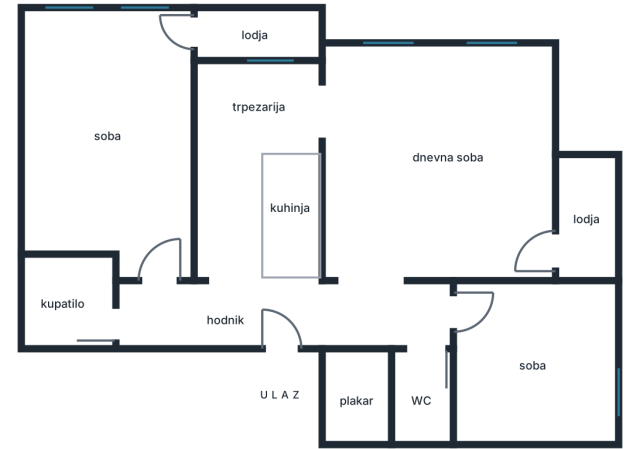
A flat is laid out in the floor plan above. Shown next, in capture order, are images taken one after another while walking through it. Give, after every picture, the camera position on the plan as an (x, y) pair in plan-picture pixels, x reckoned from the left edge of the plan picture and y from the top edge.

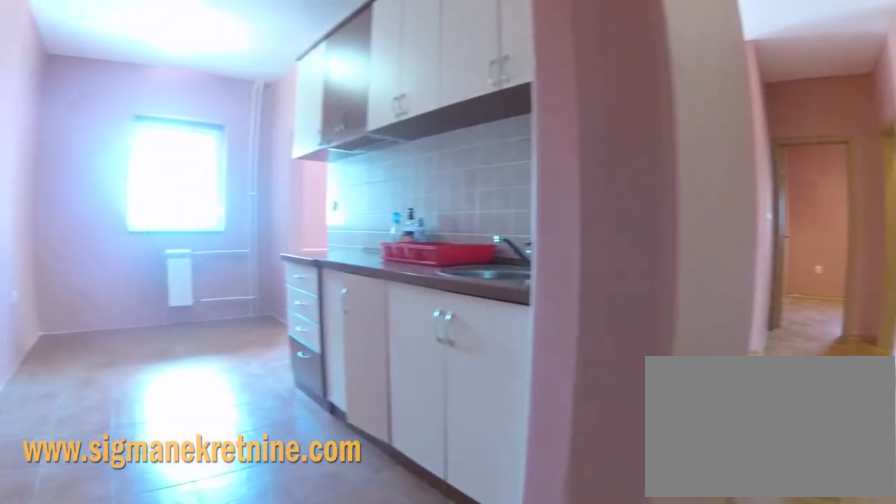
(224, 317)
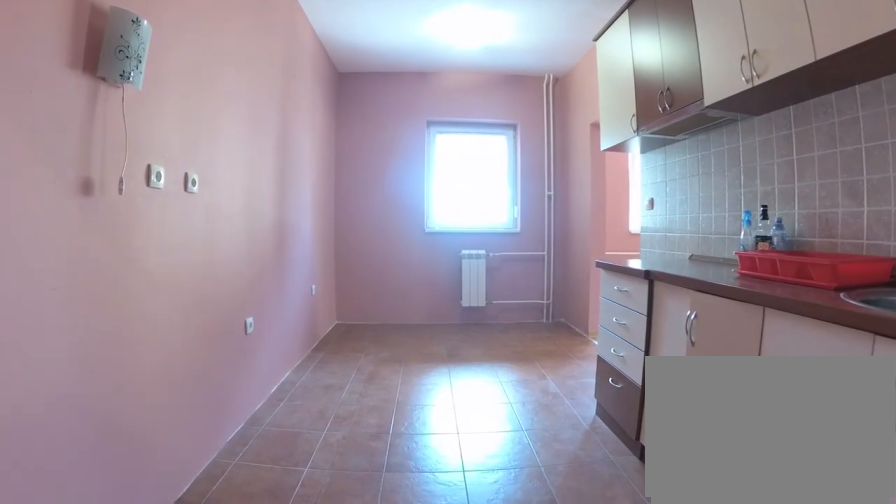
(231, 292)
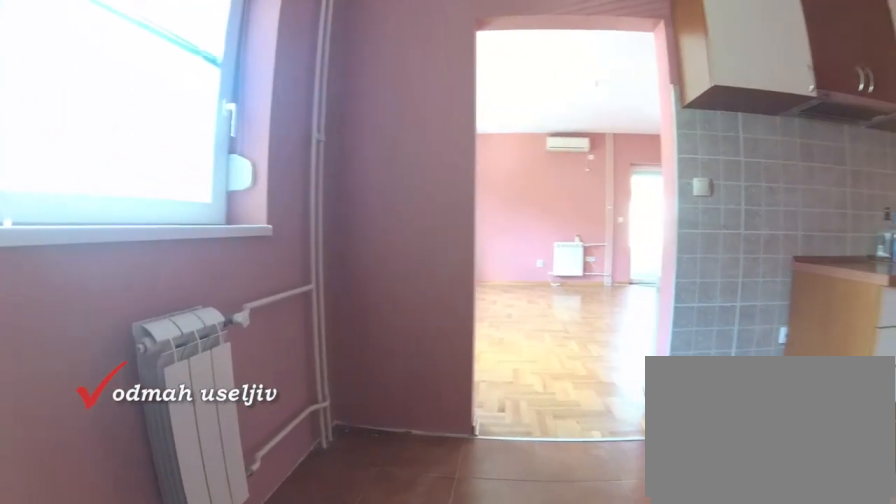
(214, 115)
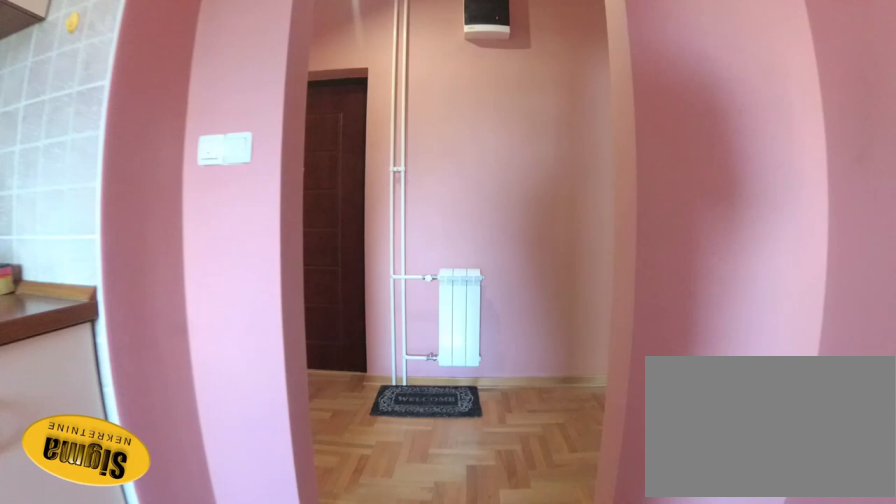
(229, 217)
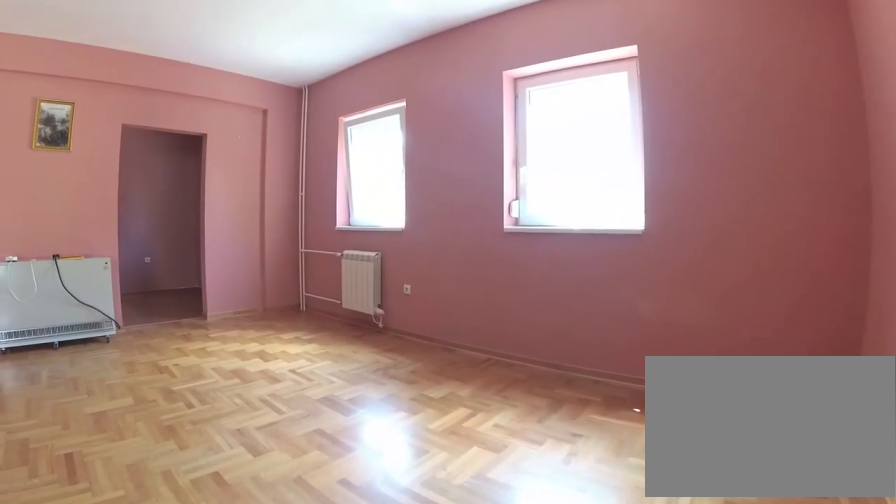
(541, 196)
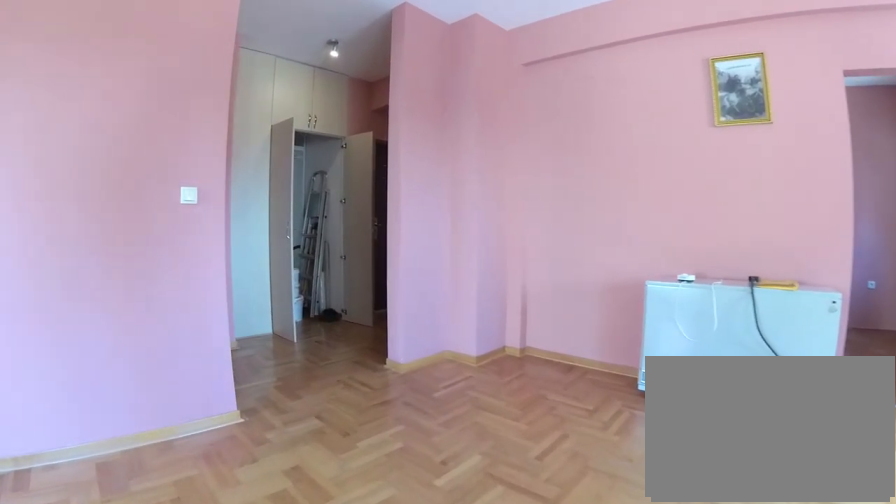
(430, 181)
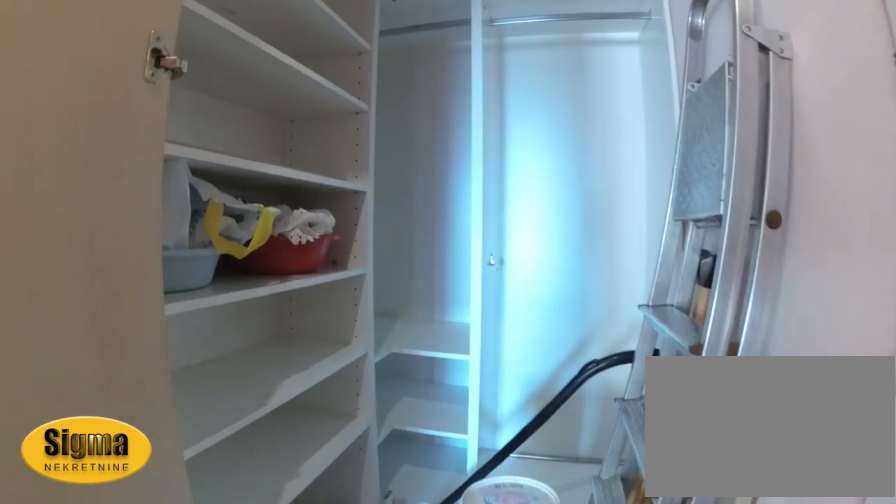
(366, 314)
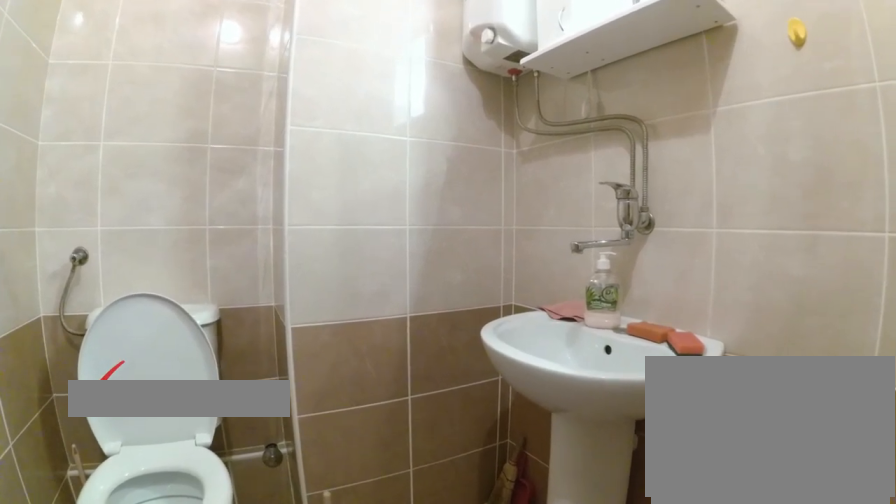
(419, 346)
